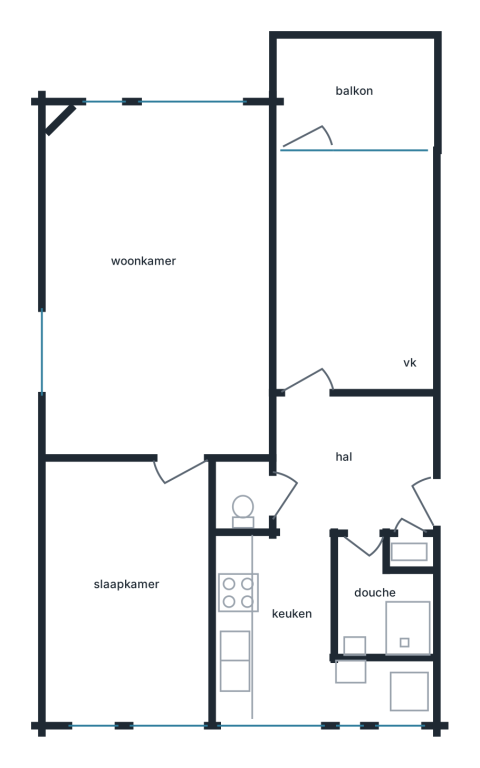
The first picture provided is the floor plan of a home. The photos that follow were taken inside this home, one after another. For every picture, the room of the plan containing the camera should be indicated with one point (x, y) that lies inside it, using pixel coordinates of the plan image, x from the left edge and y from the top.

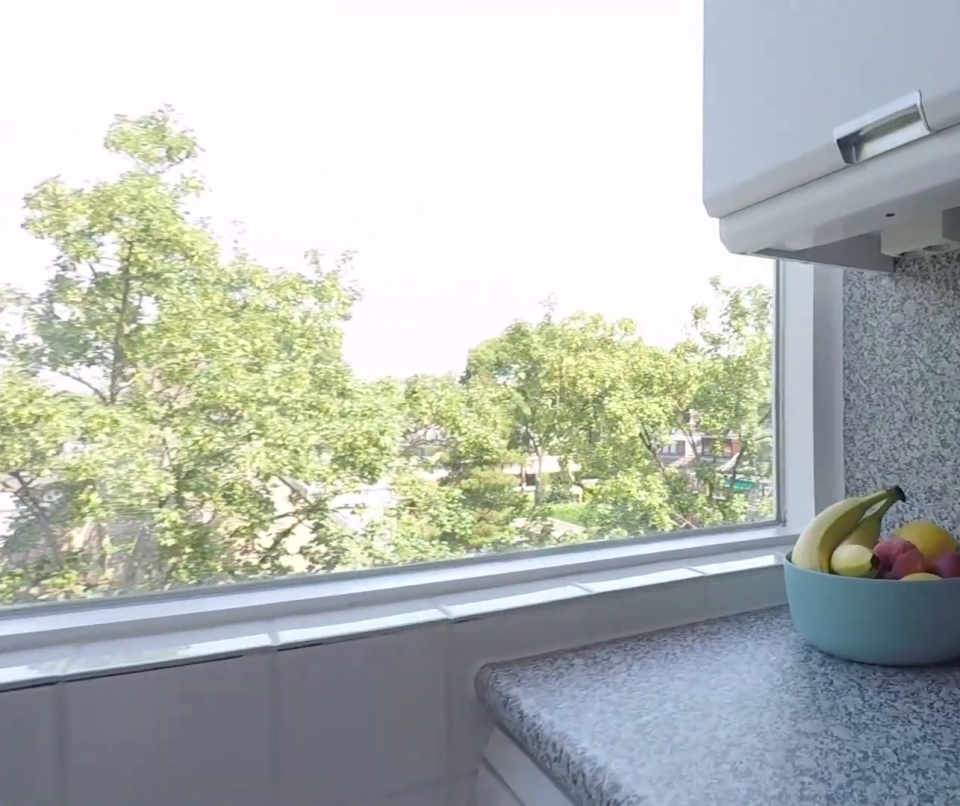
(295, 642)
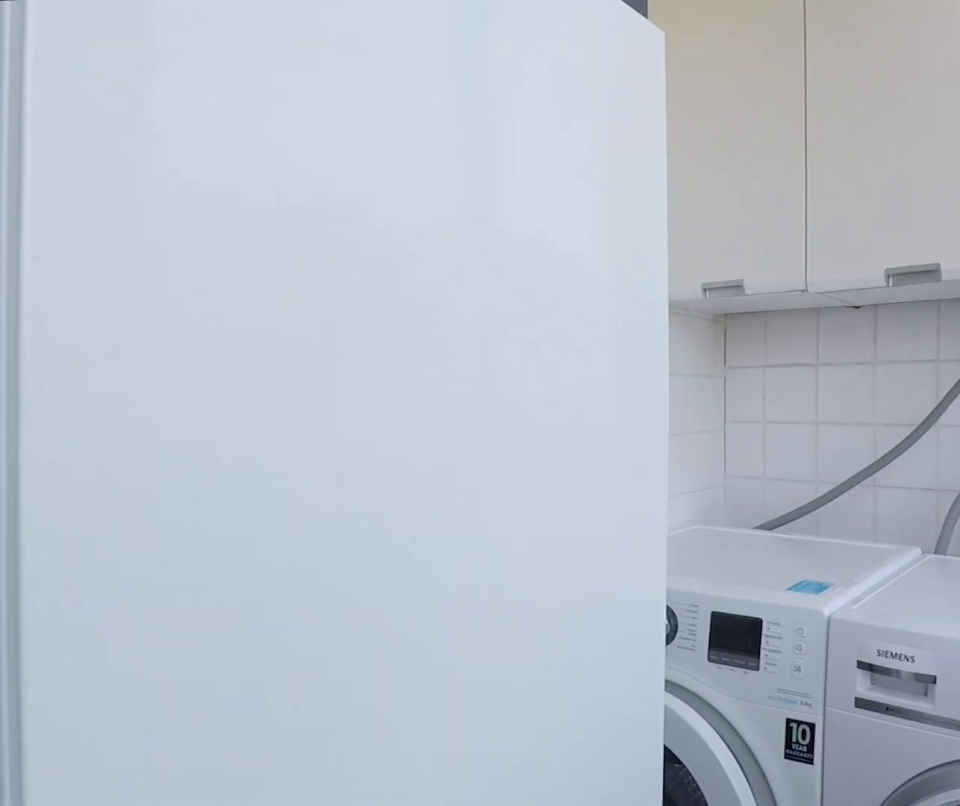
(295, 642)
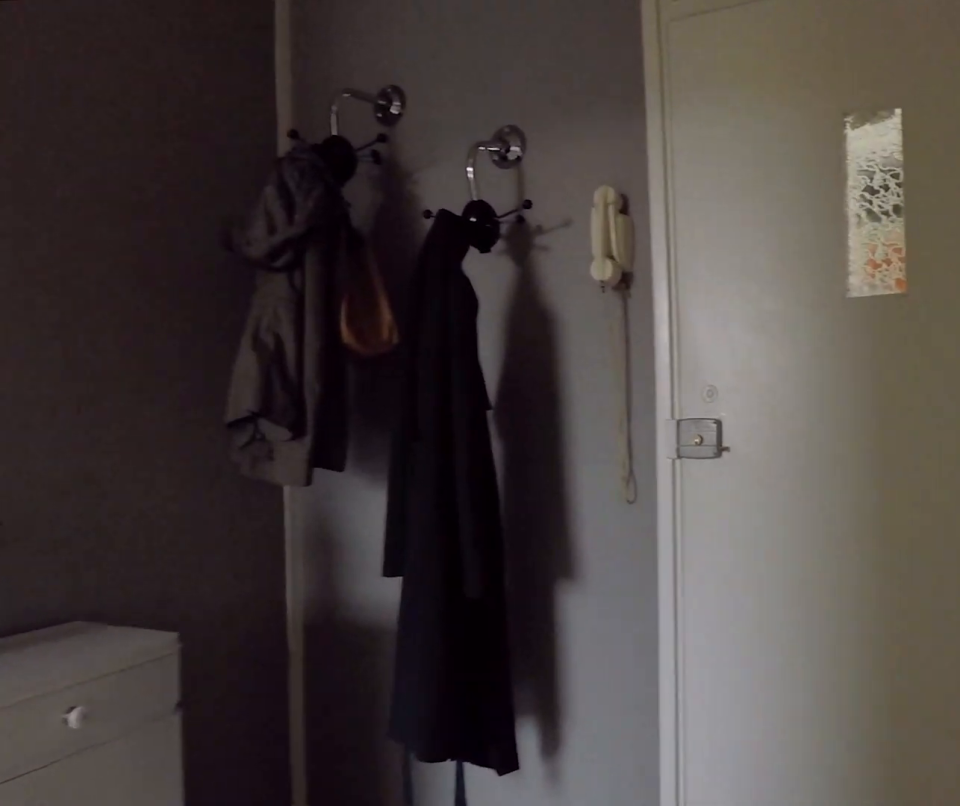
(354, 464)
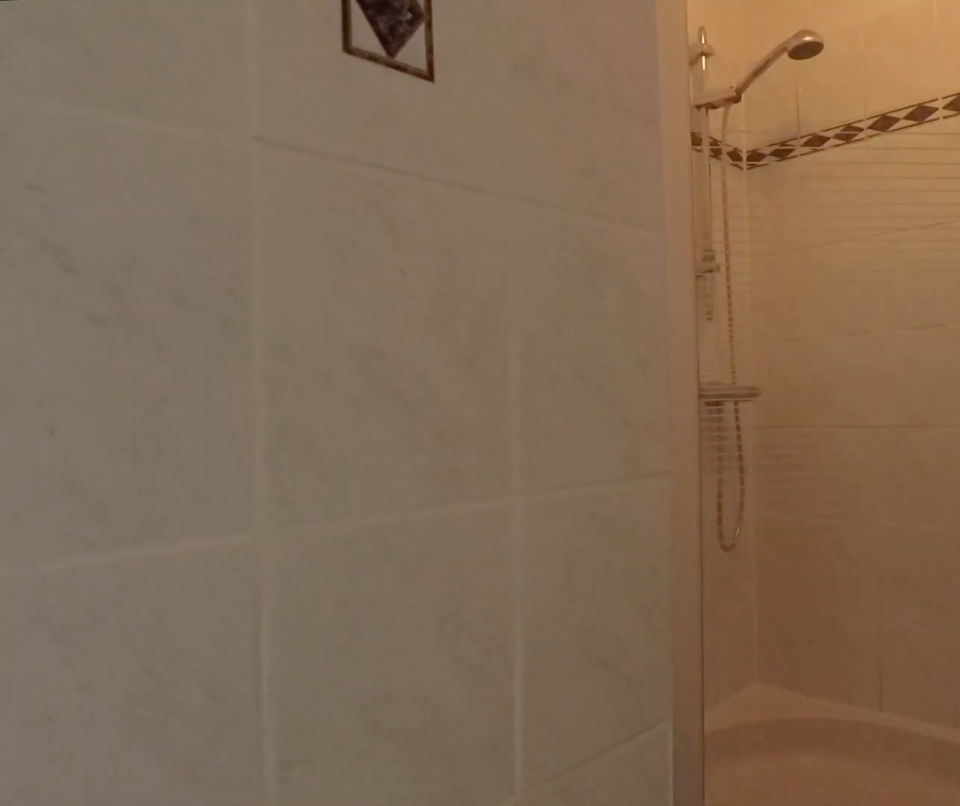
(379, 603)
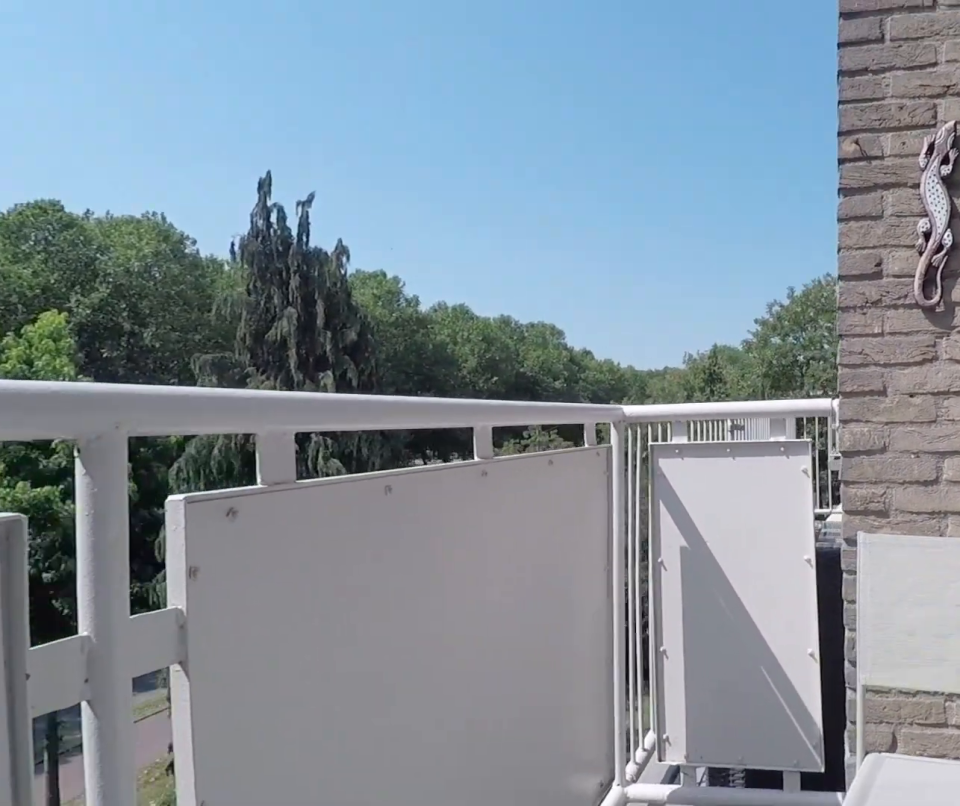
(355, 89)
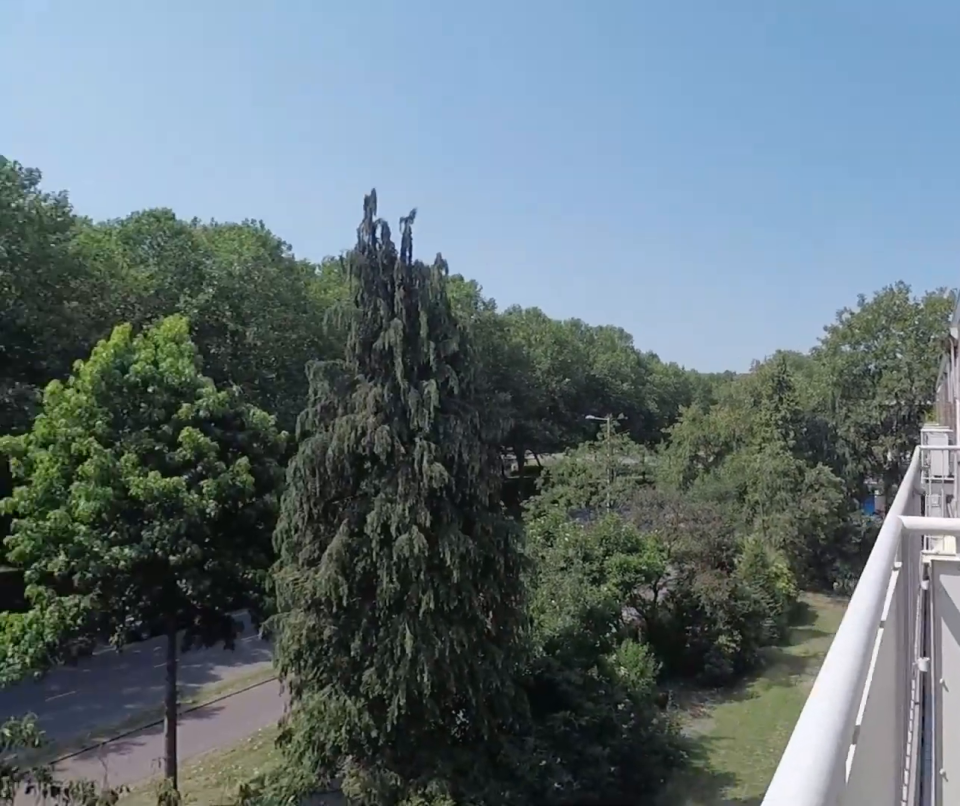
(355, 89)
